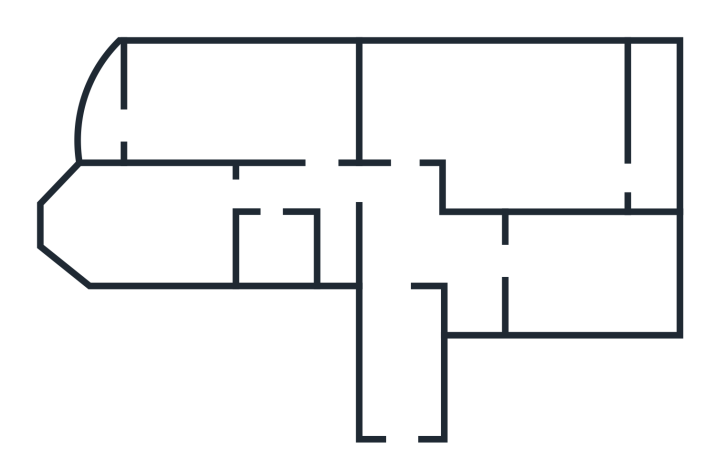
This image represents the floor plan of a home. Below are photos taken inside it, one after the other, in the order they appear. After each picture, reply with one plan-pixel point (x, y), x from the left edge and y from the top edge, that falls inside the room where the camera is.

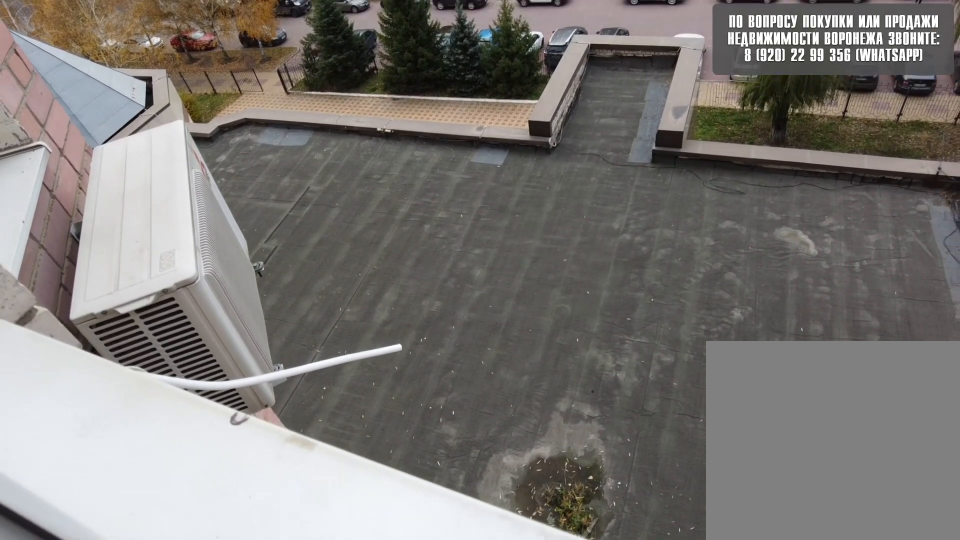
(109, 117)
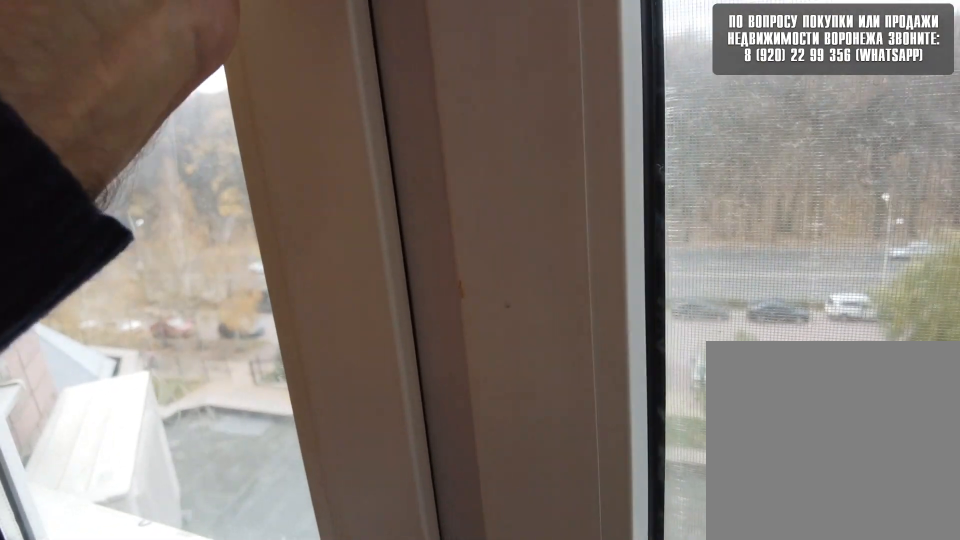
(109, 117)
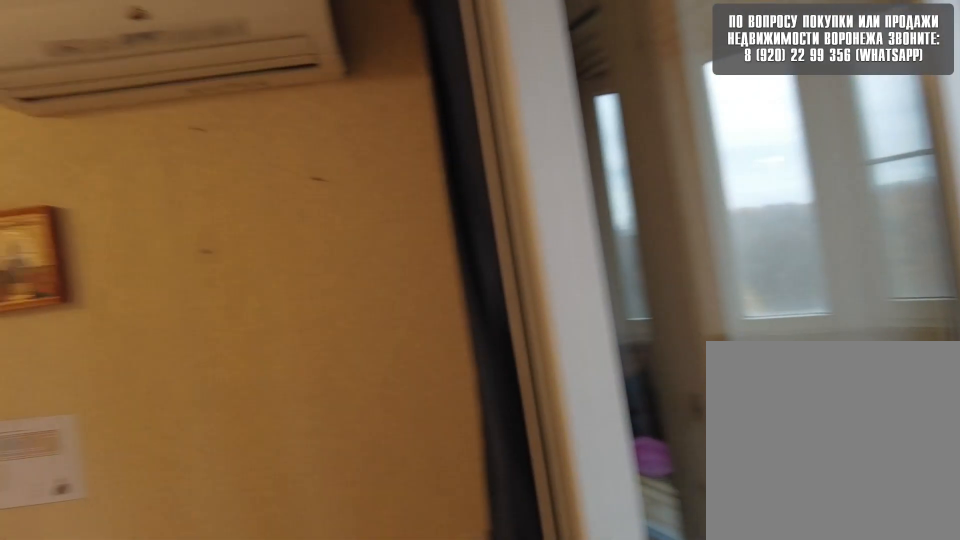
(163, 122)
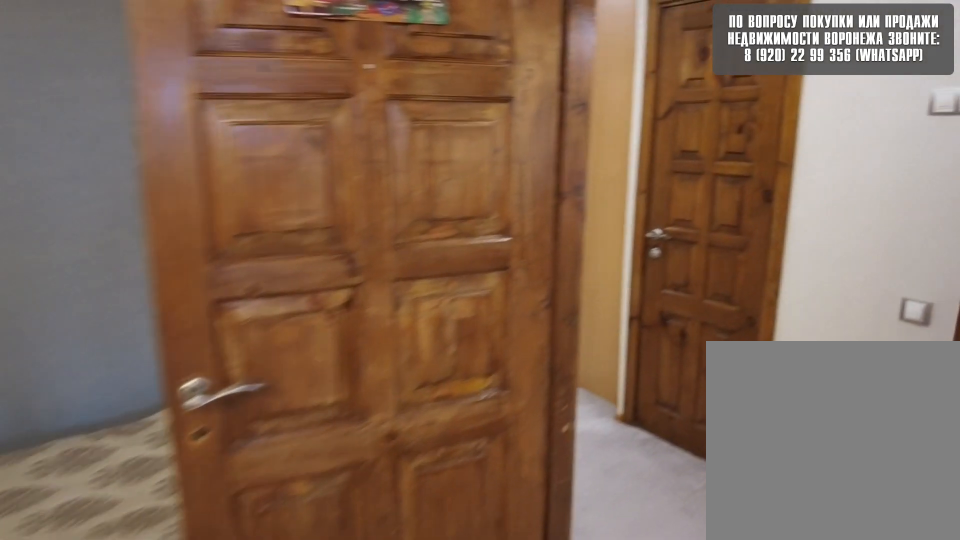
(267, 137)
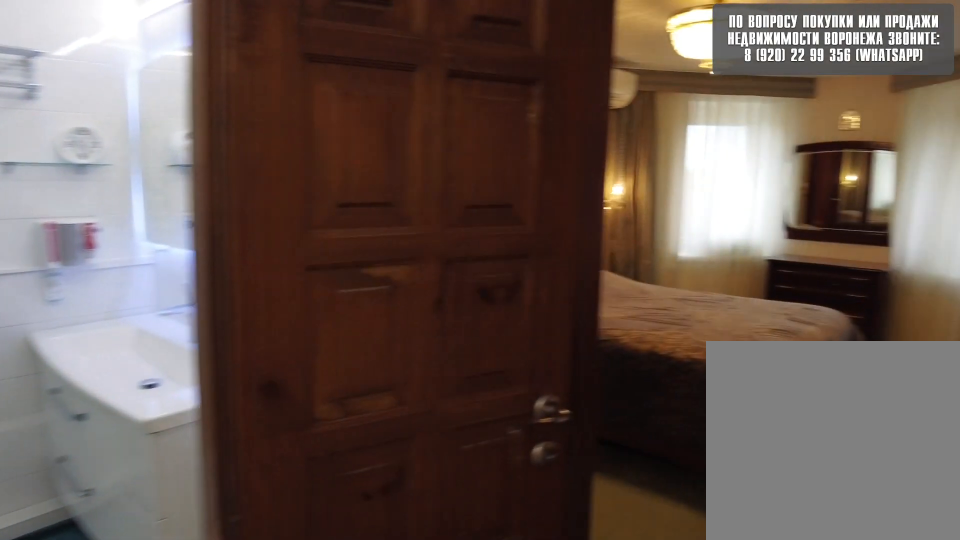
(336, 175)
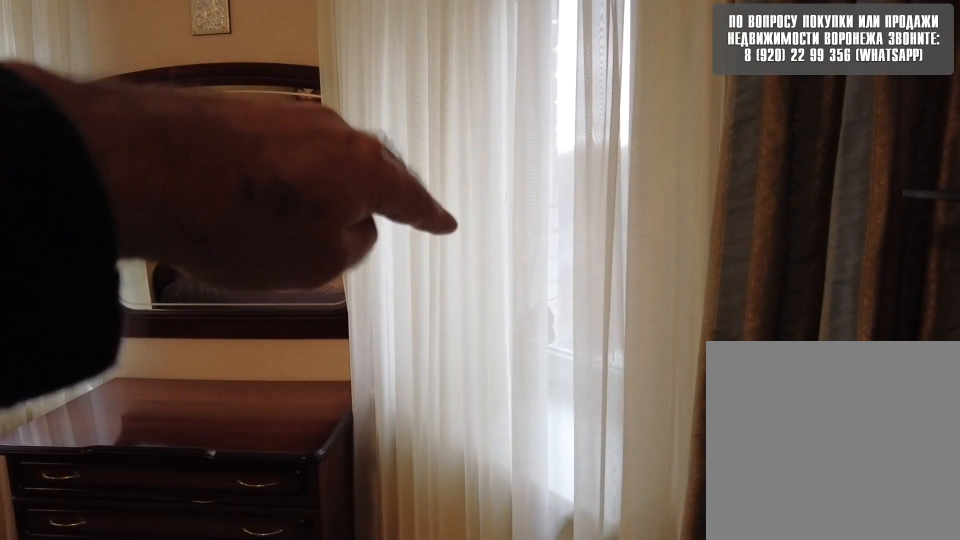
(163, 218)
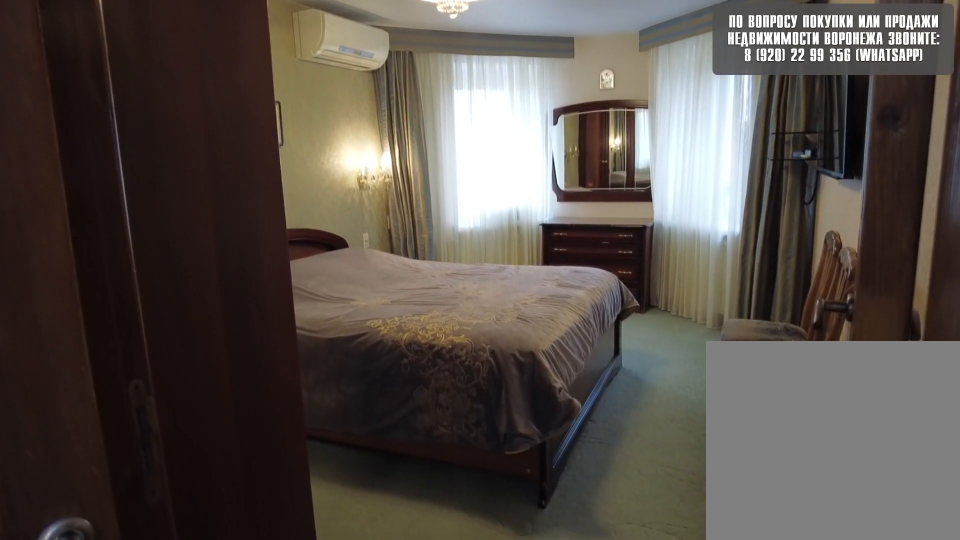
(270, 206)
